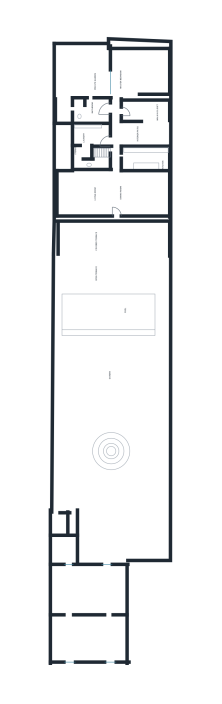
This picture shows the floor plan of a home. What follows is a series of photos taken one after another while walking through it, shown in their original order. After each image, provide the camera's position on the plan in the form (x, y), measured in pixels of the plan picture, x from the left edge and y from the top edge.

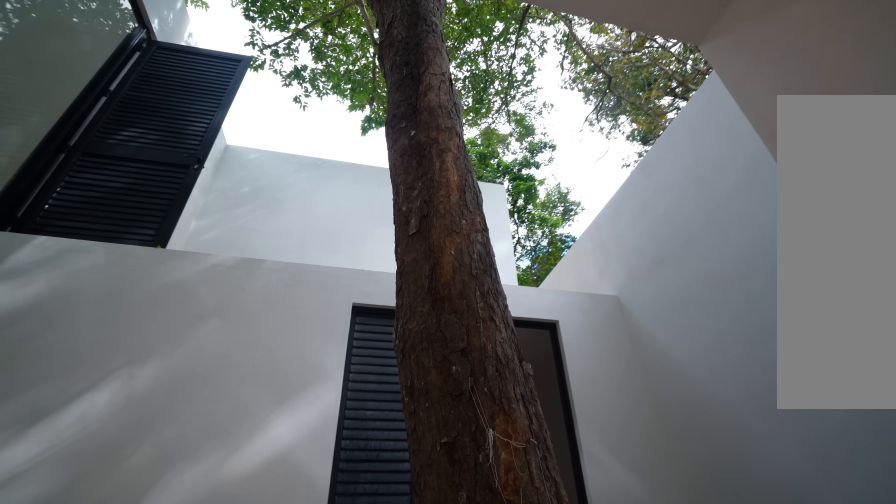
(143, 157)
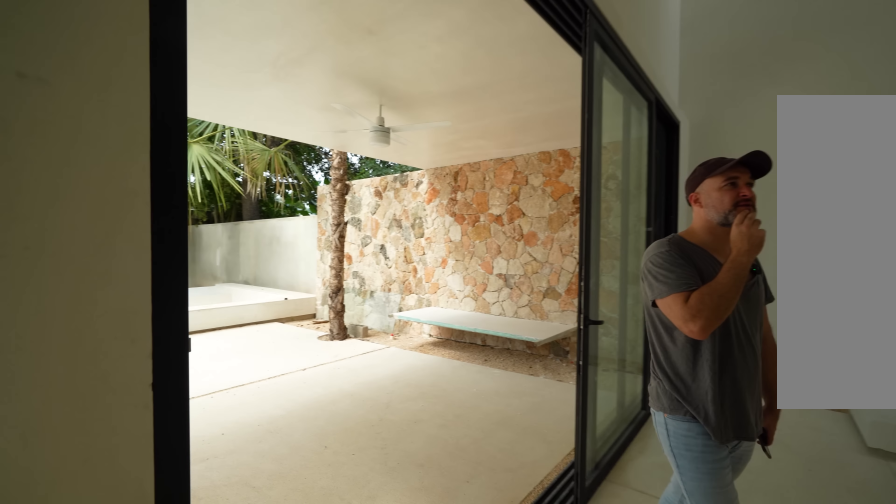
(92, 208)
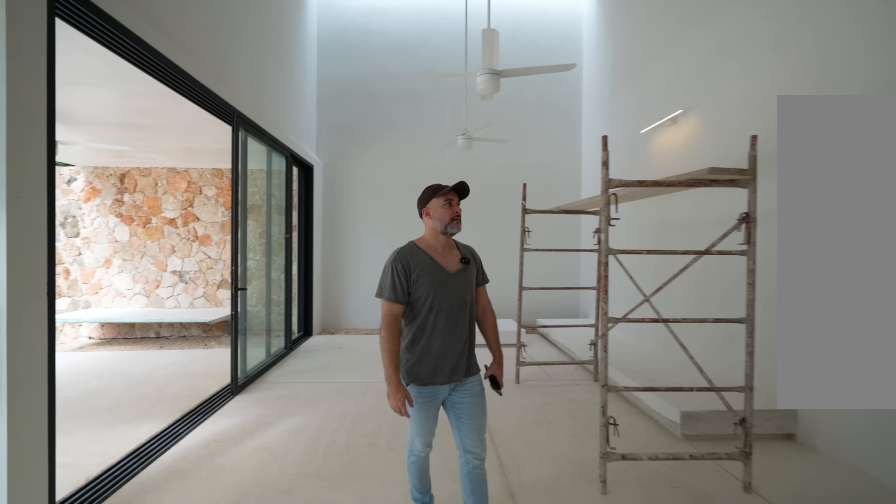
(92, 208)
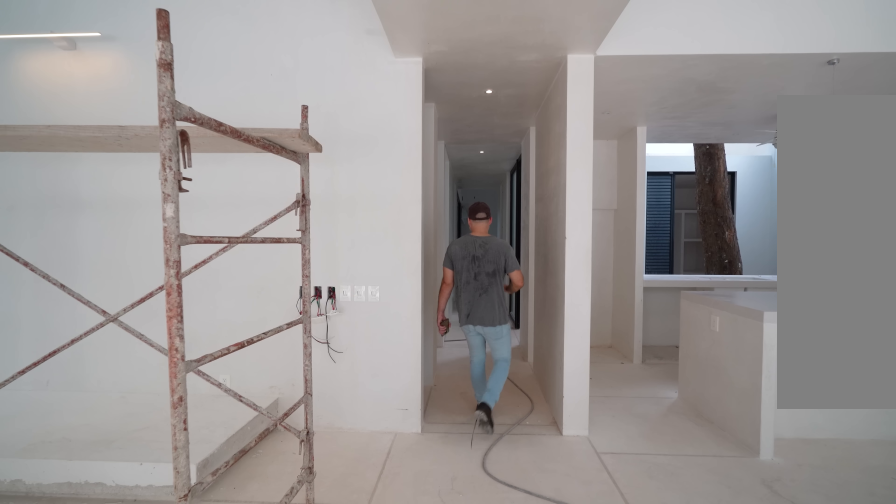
(112, 194)
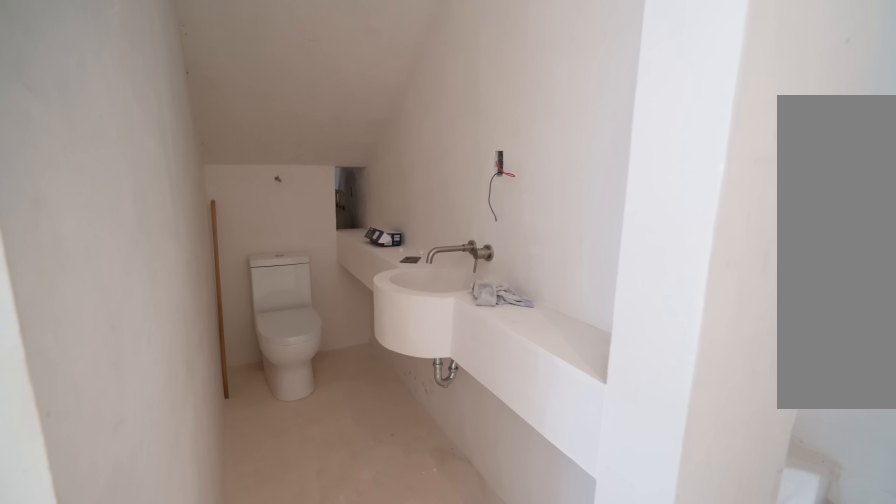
(112, 169)
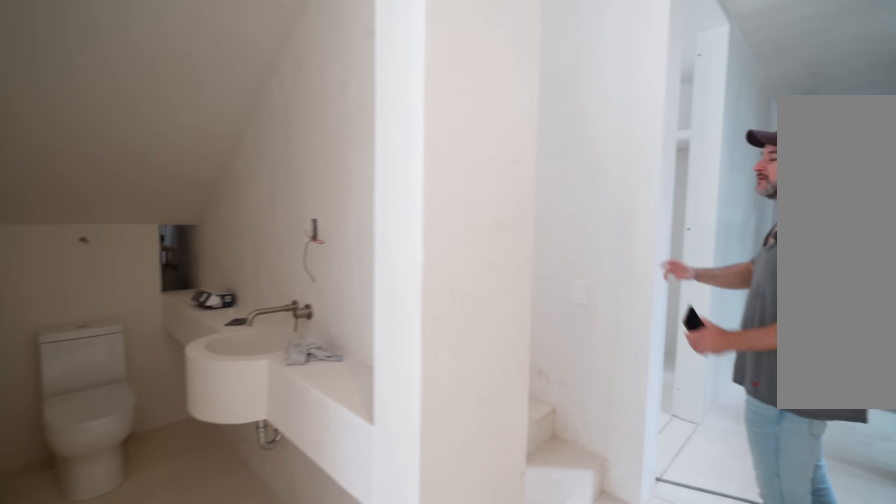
(112, 166)
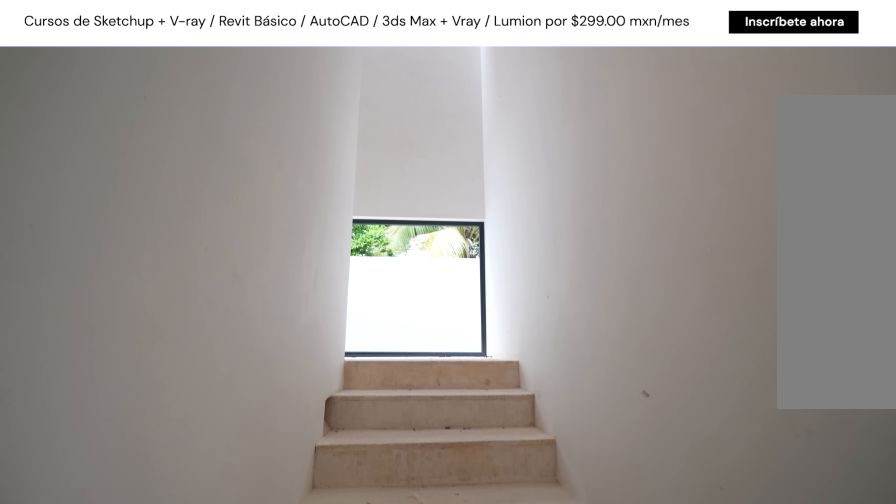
(112, 159)
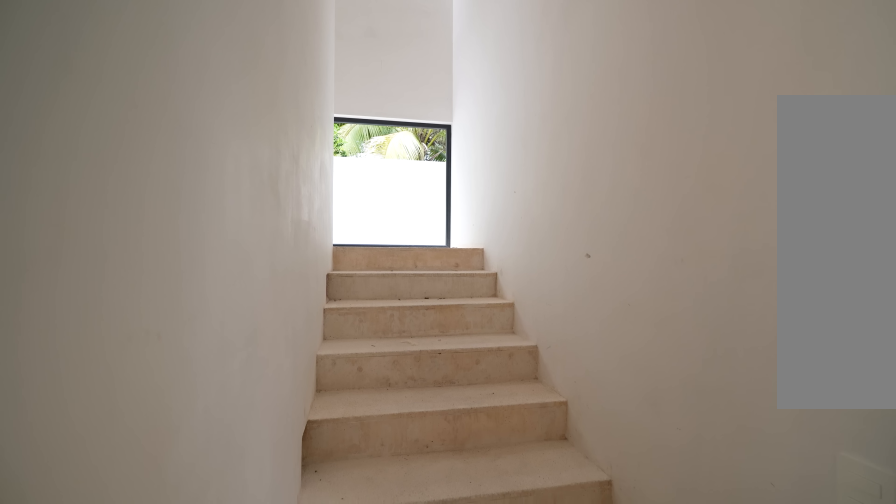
(112, 155)
